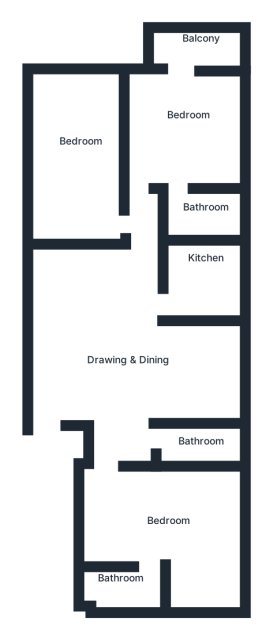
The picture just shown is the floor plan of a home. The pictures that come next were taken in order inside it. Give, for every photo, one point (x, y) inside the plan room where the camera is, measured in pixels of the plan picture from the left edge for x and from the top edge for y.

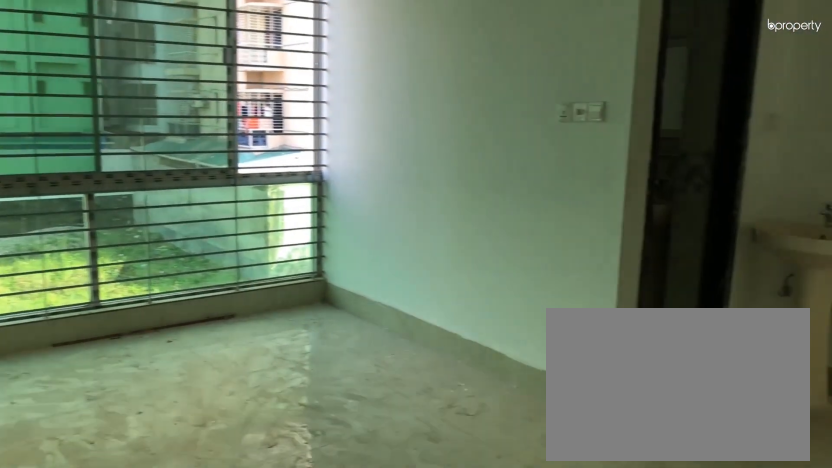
(112, 361)
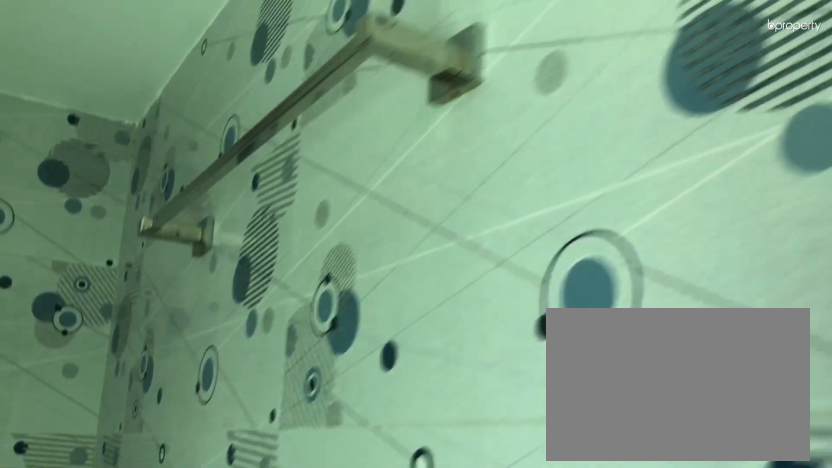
(139, 580)
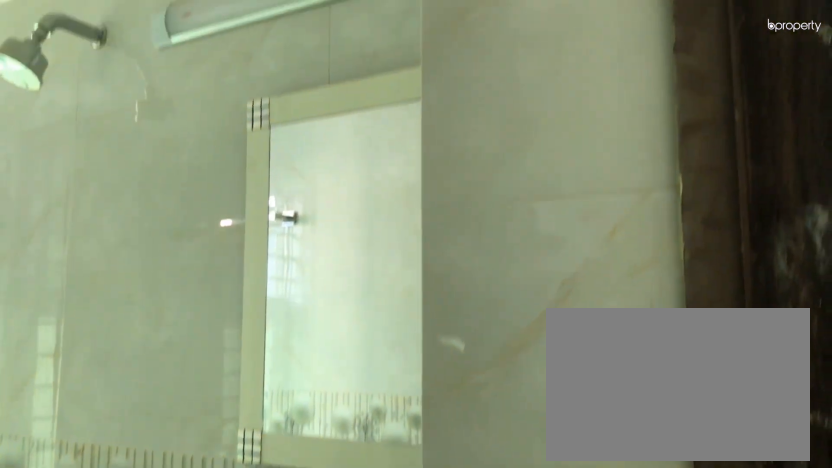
(193, 443)
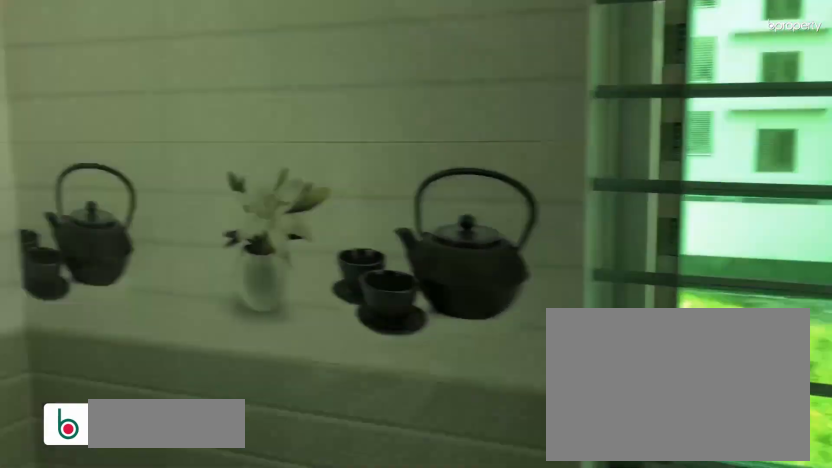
(196, 280)
